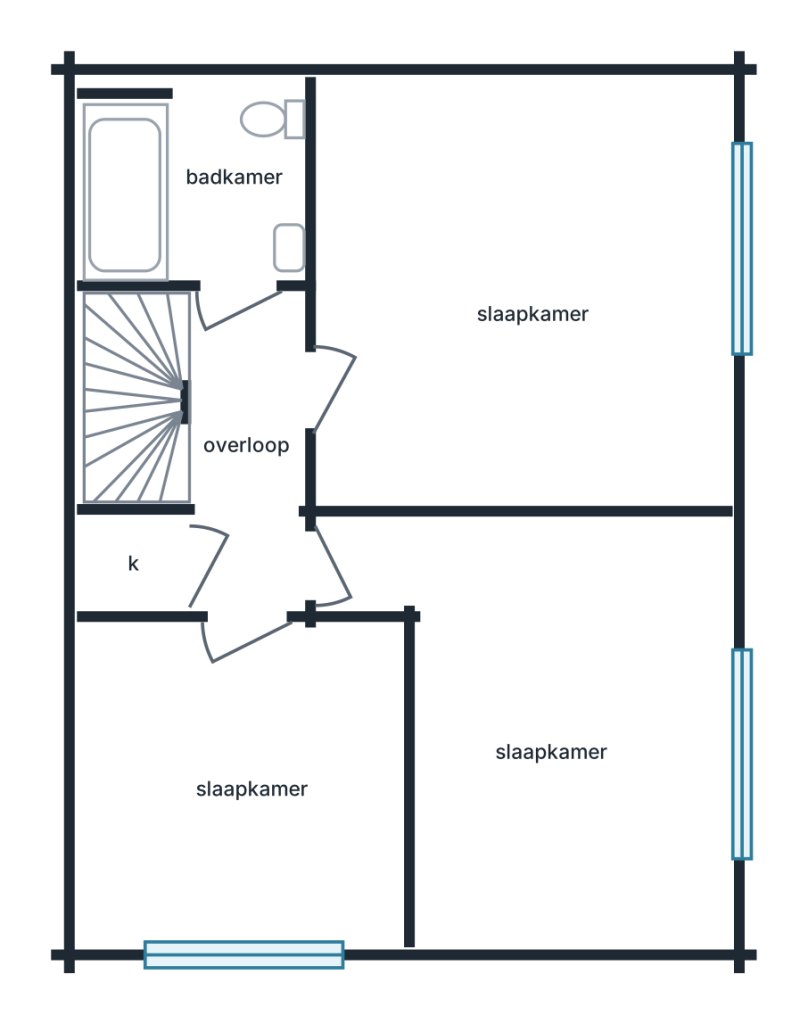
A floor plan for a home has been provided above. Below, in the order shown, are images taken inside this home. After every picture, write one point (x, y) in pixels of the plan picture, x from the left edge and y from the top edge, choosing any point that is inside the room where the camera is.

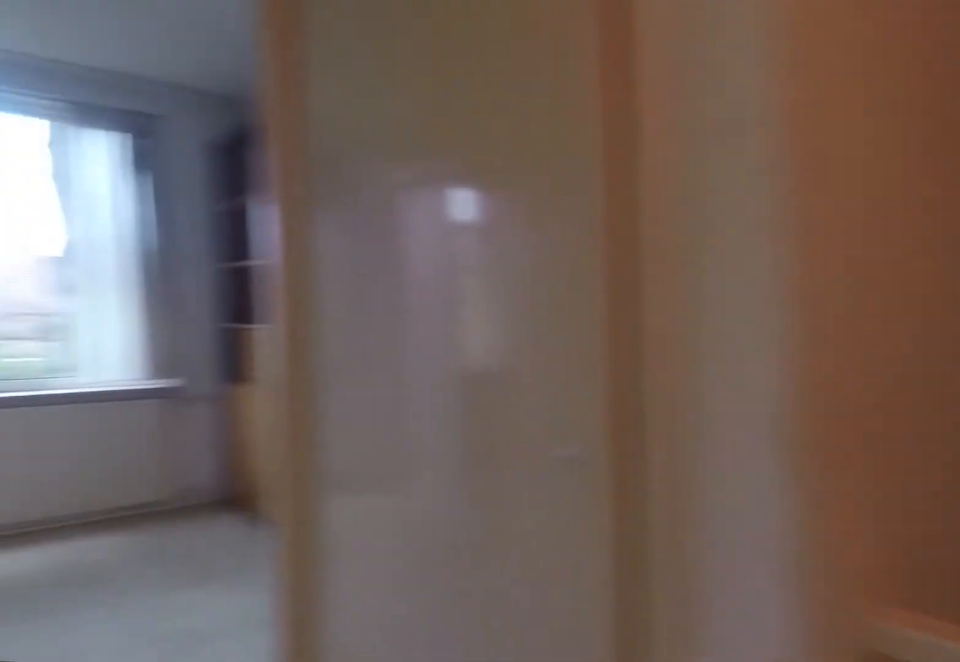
(212, 357)
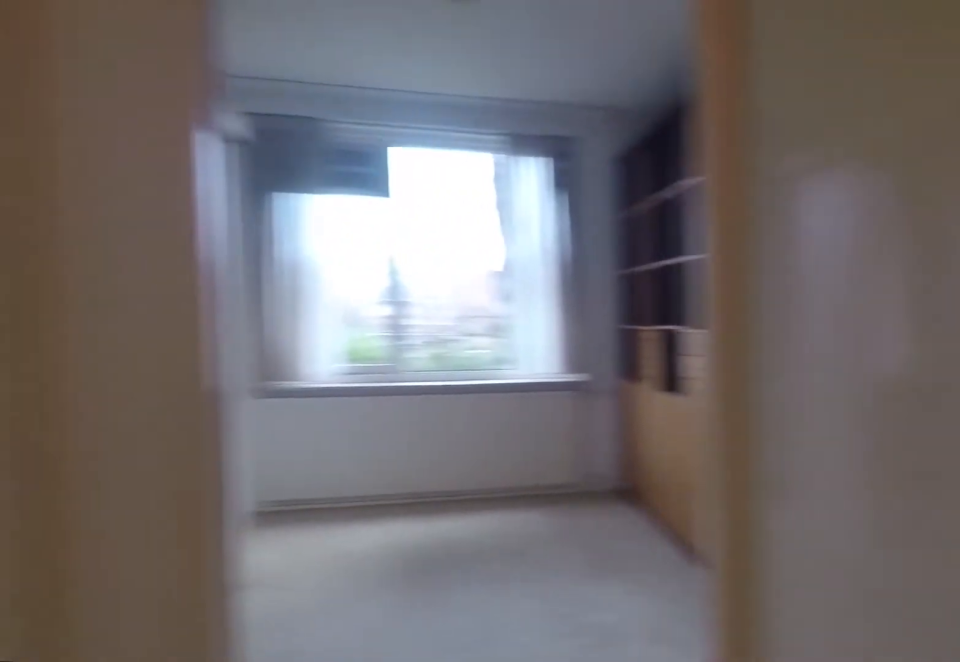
(212, 357)
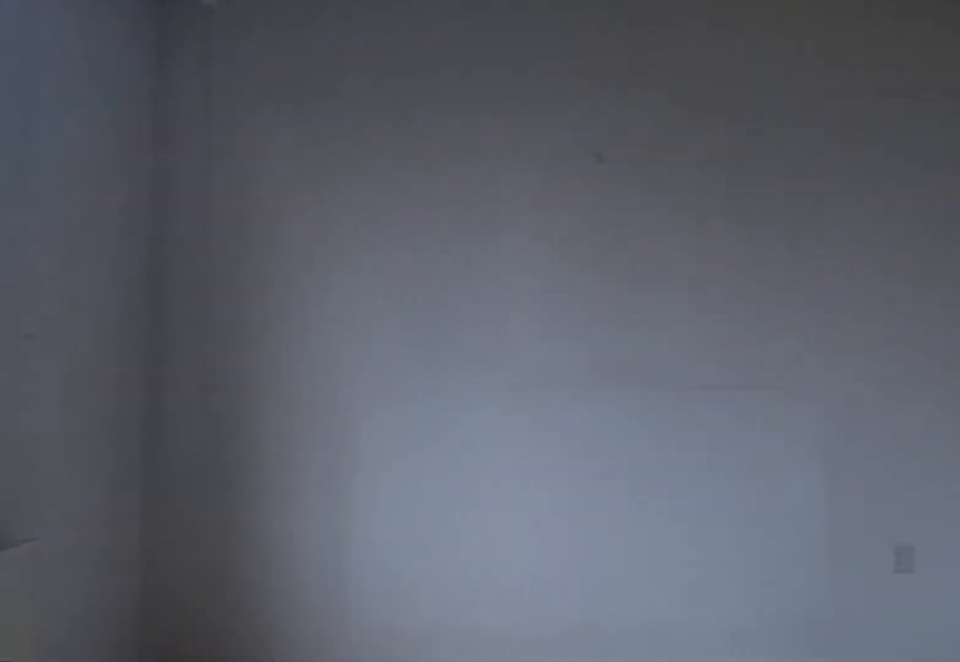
(604, 756)
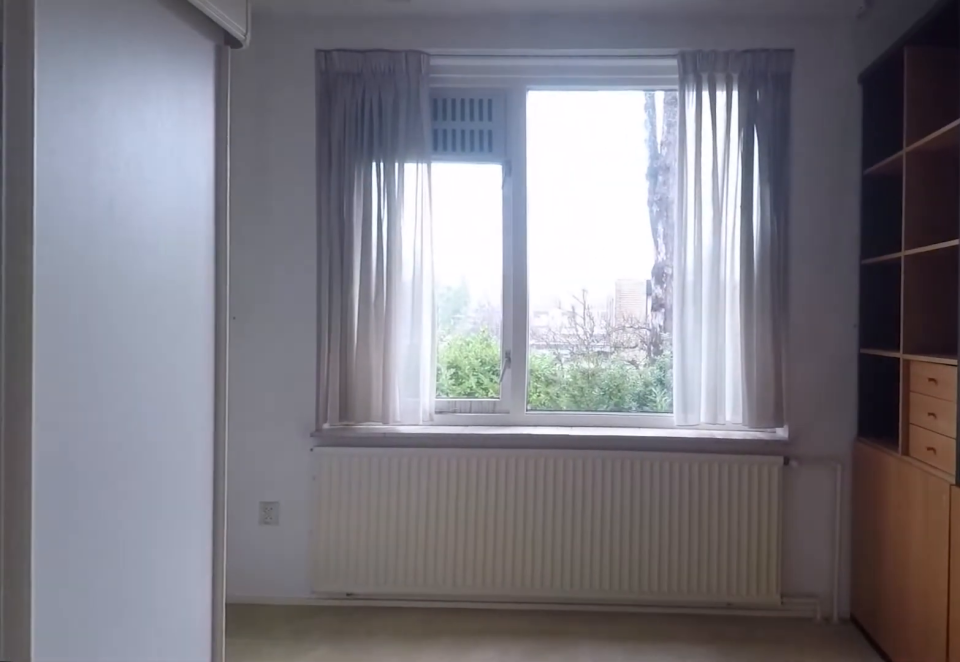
(243, 781)
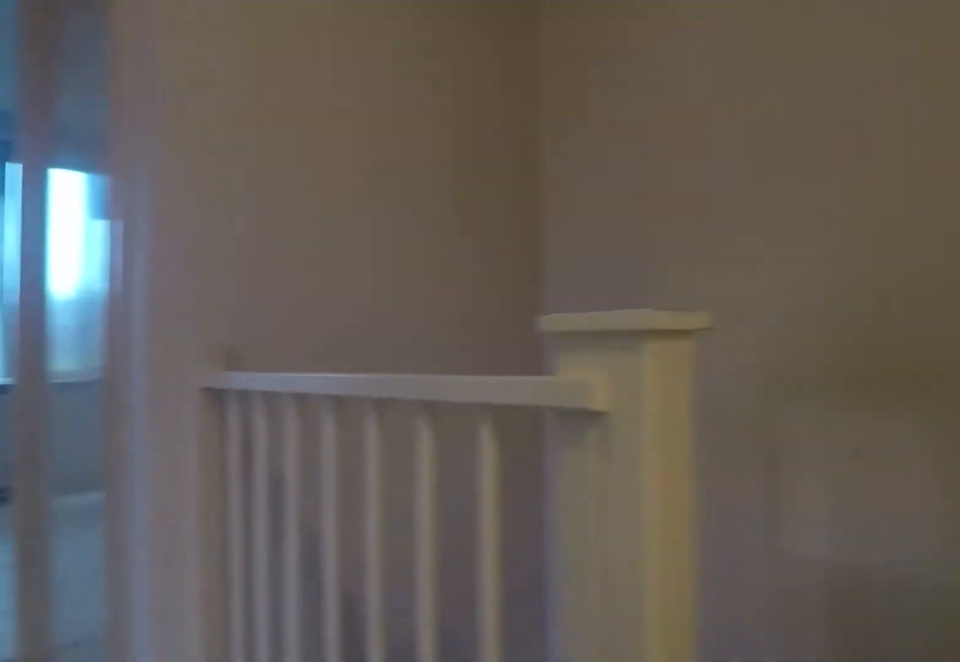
(211, 359)
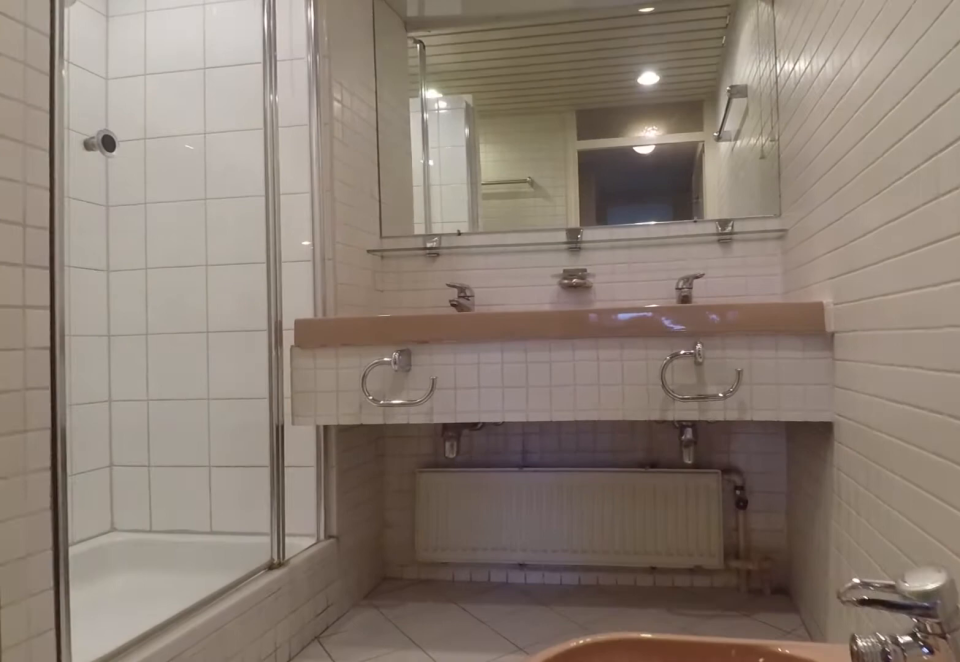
(192, 189)
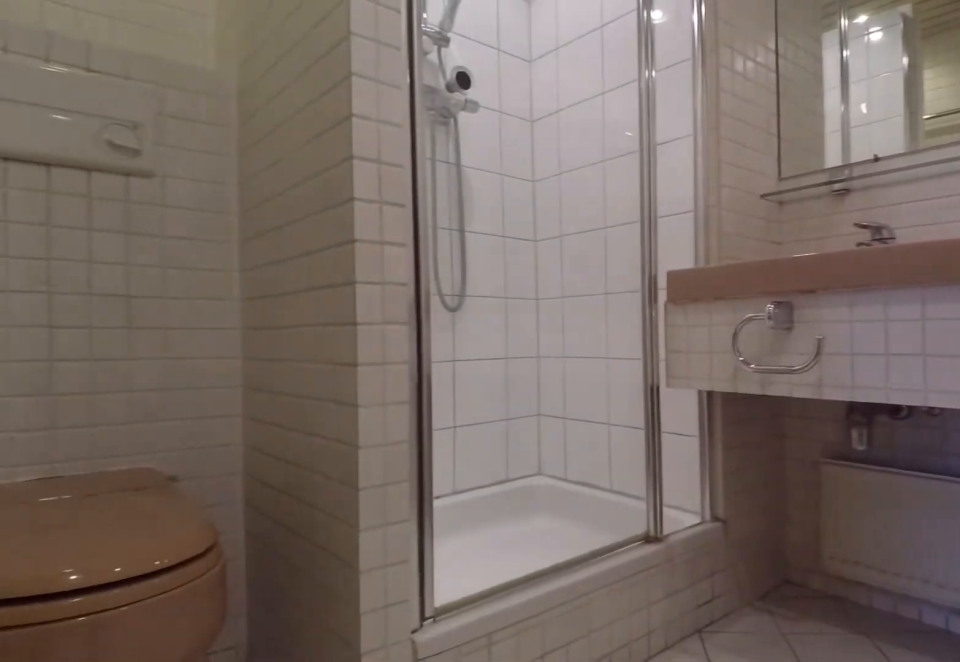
(192, 189)
